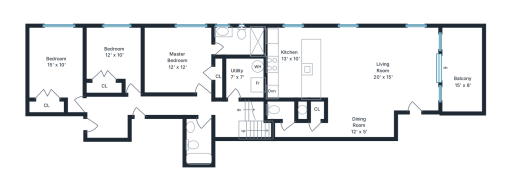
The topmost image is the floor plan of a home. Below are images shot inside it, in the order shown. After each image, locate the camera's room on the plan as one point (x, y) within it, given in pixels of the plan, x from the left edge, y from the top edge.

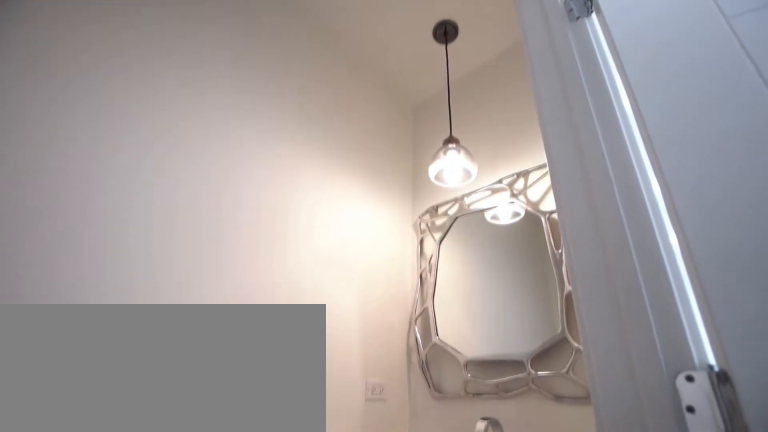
(284, 112)
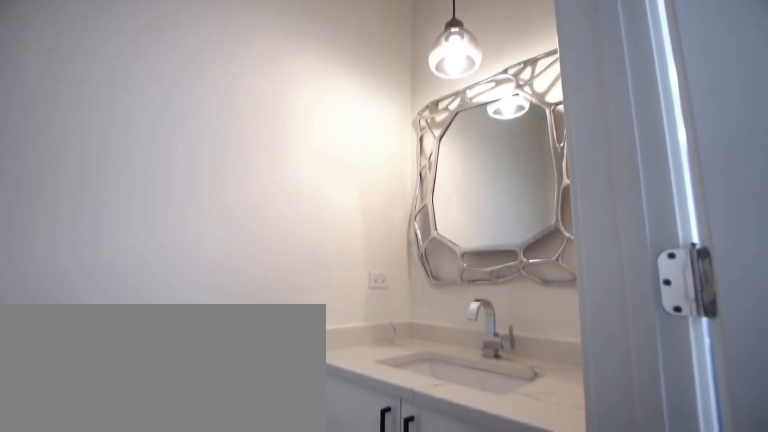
(284, 112)
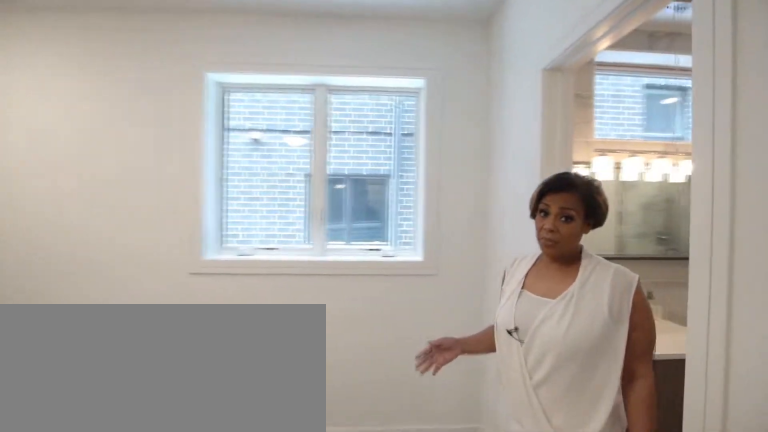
(176, 59)
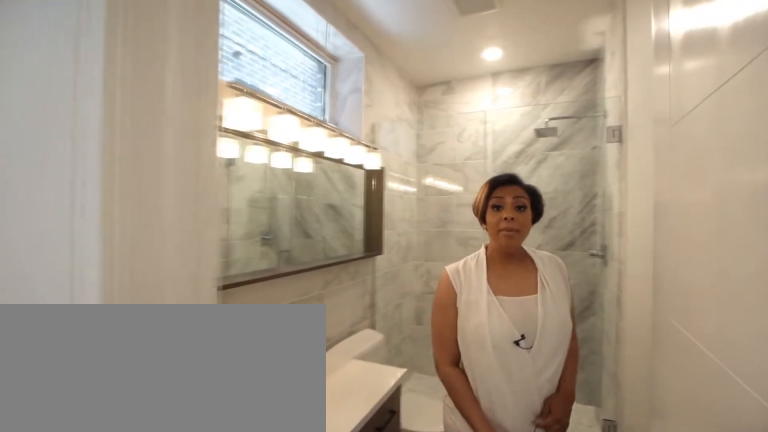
(234, 45)
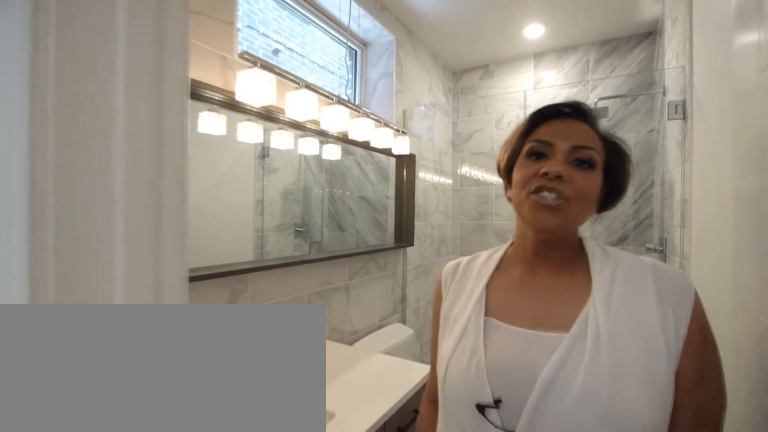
(234, 45)
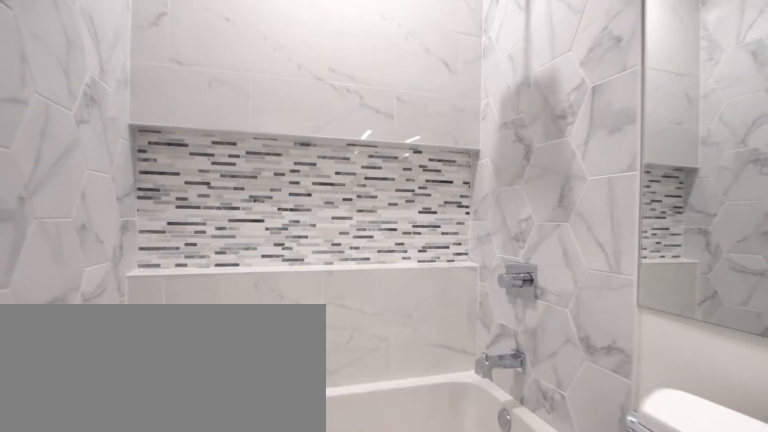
(203, 138)
